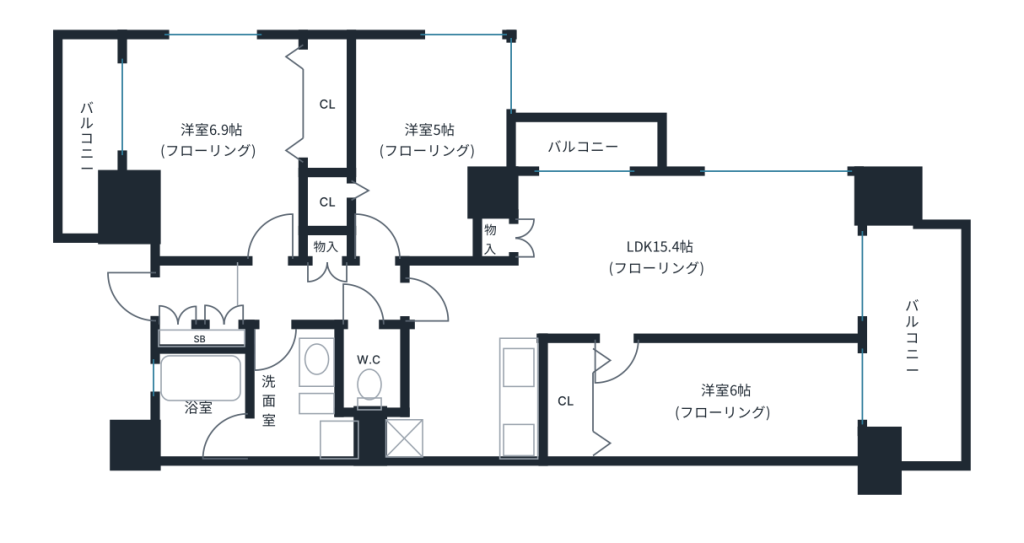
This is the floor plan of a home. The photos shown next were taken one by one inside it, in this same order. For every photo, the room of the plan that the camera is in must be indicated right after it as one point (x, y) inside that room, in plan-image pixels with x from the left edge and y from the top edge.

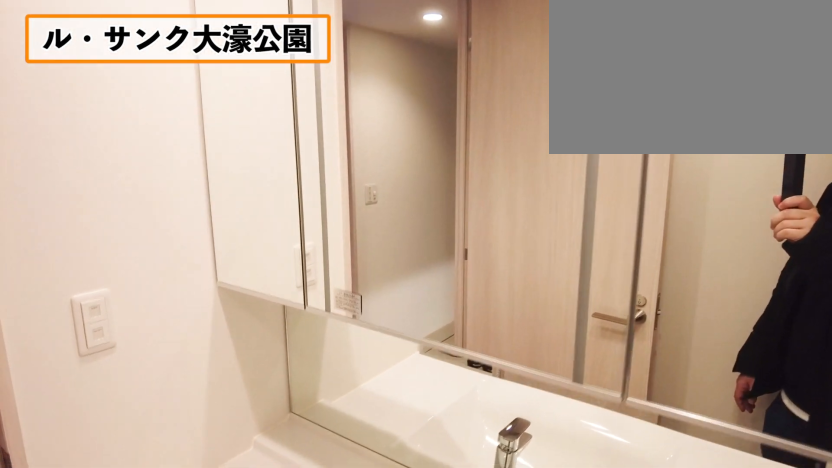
(284, 377)
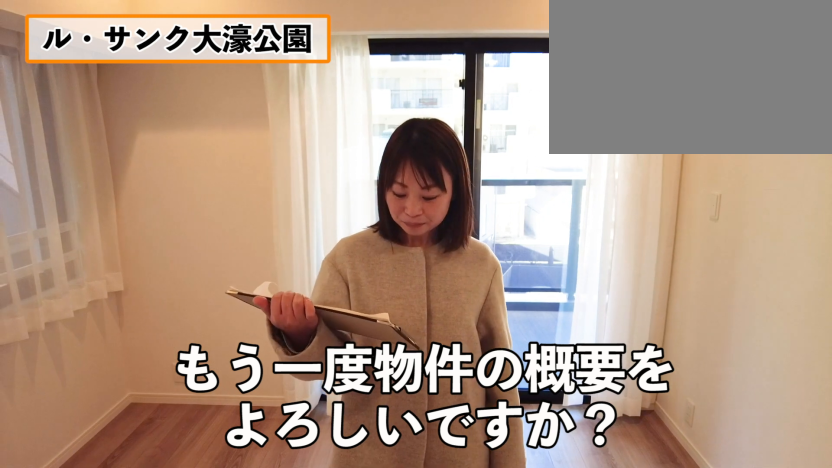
(673, 263)
